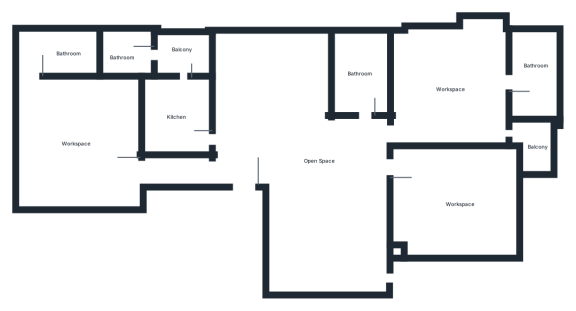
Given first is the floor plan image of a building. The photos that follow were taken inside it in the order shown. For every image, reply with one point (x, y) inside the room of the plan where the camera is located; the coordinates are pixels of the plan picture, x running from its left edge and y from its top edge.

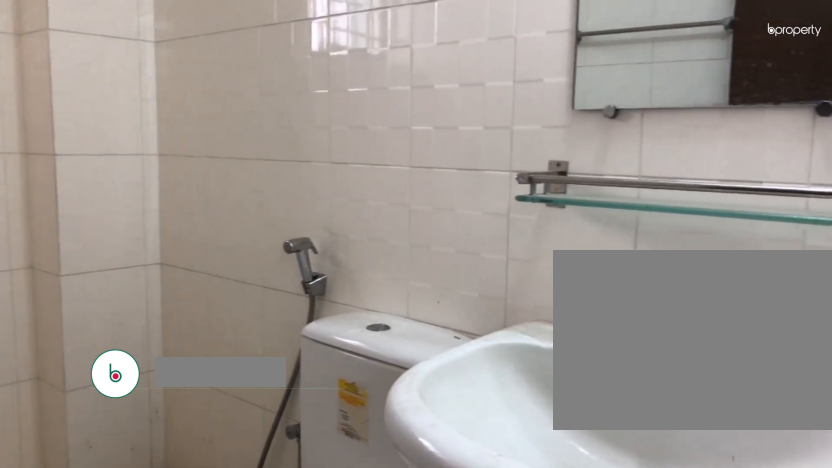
(362, 83)
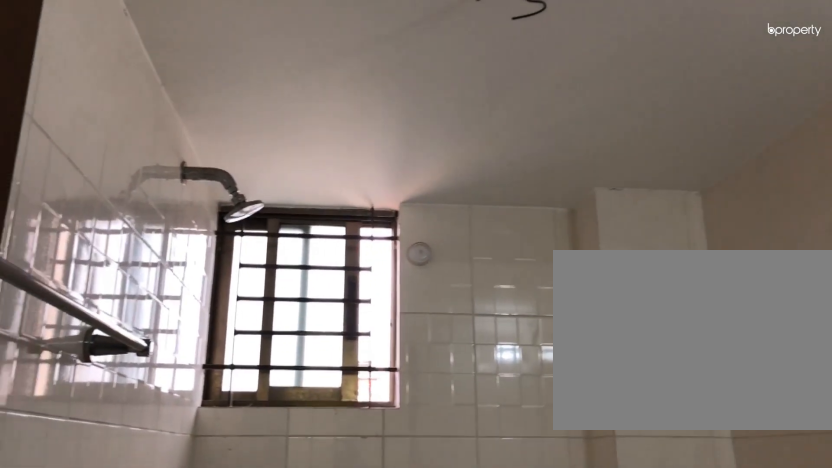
(362, 83)
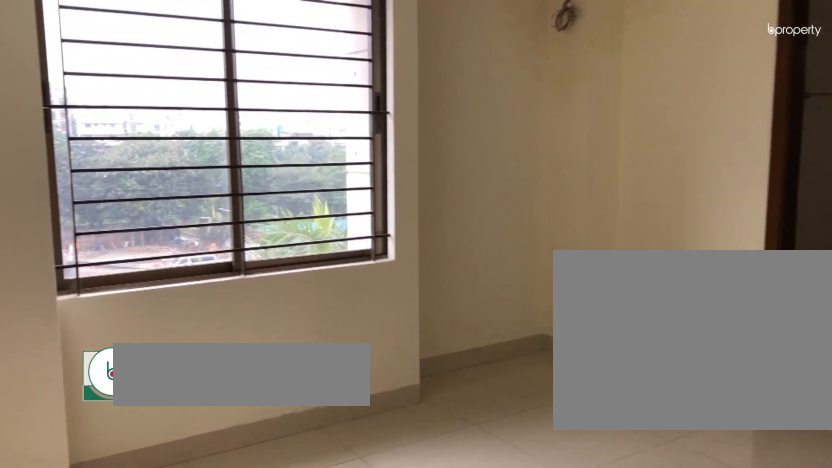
(446, 91)
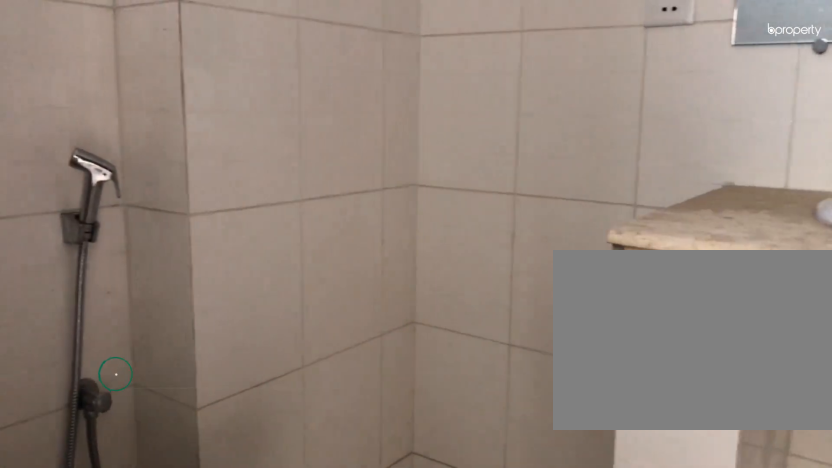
(531, 81)
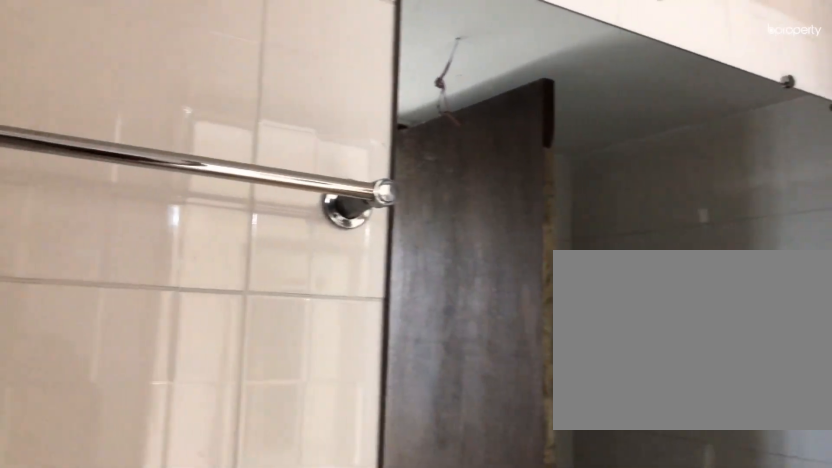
(531, 81)
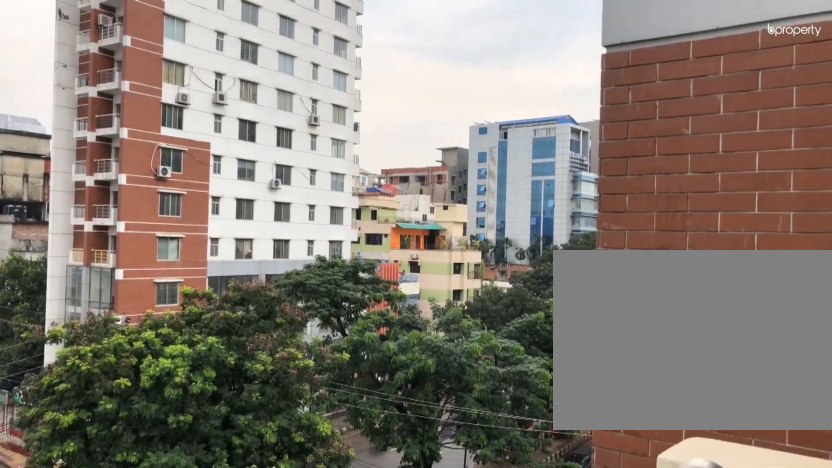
(537, 146)
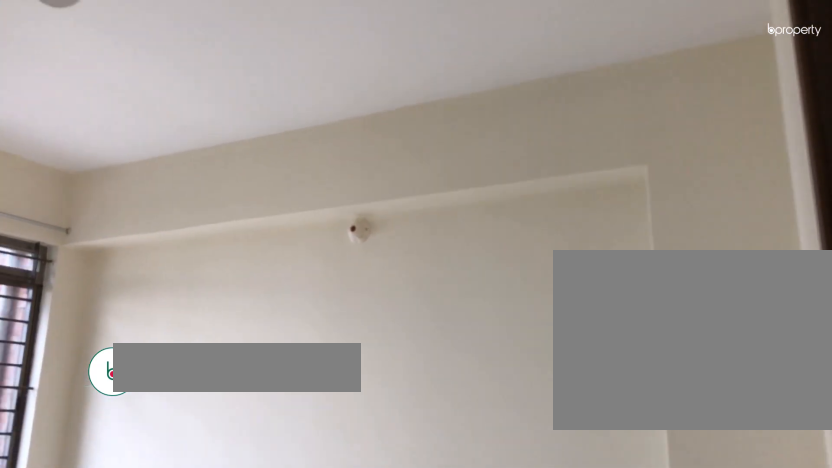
(462, 202)
